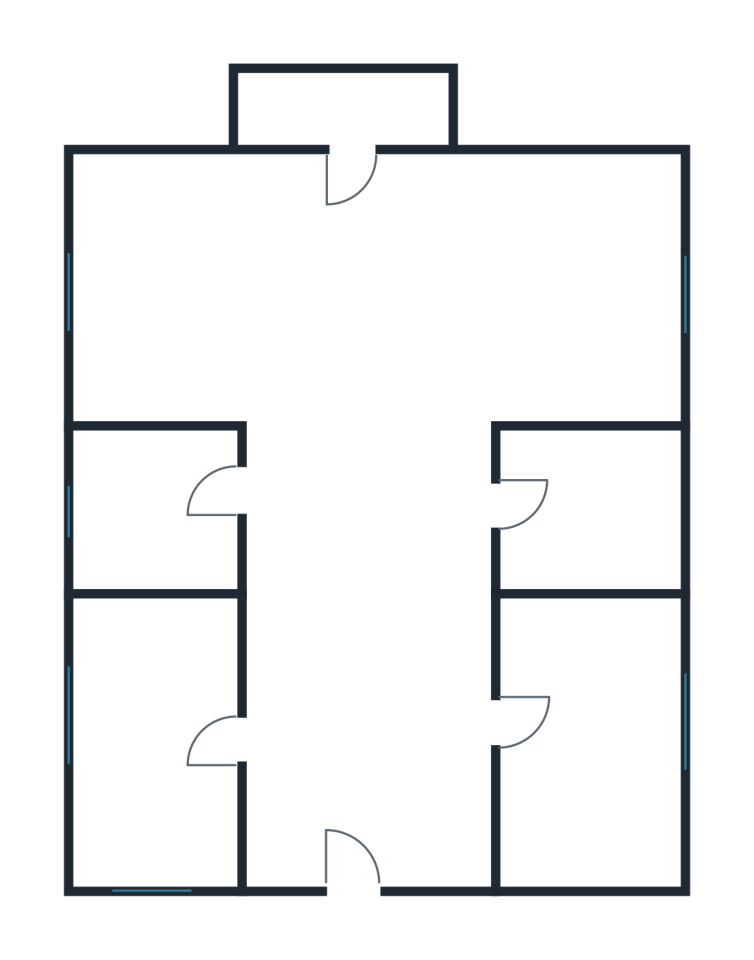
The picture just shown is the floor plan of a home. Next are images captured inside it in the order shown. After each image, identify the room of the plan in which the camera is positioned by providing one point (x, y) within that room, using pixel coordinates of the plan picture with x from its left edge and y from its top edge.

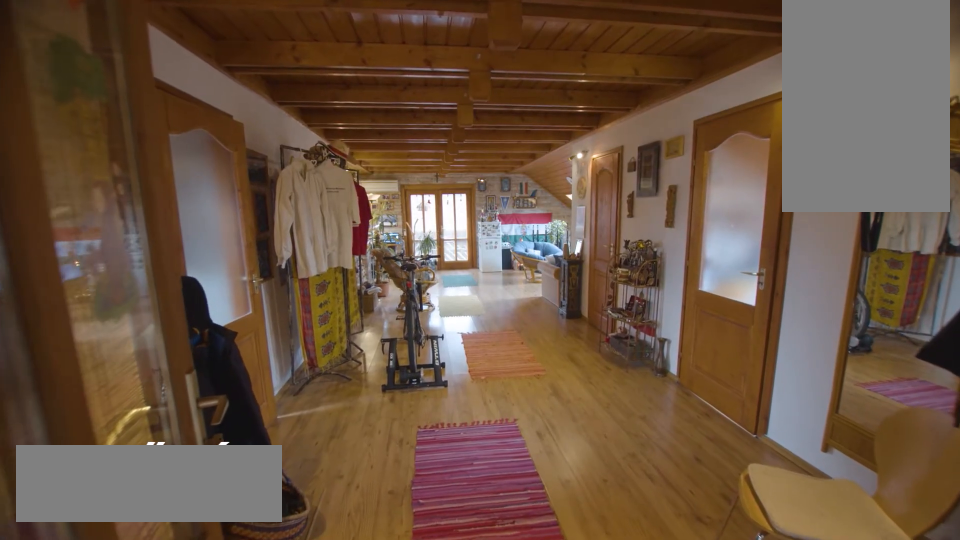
(367, 794)
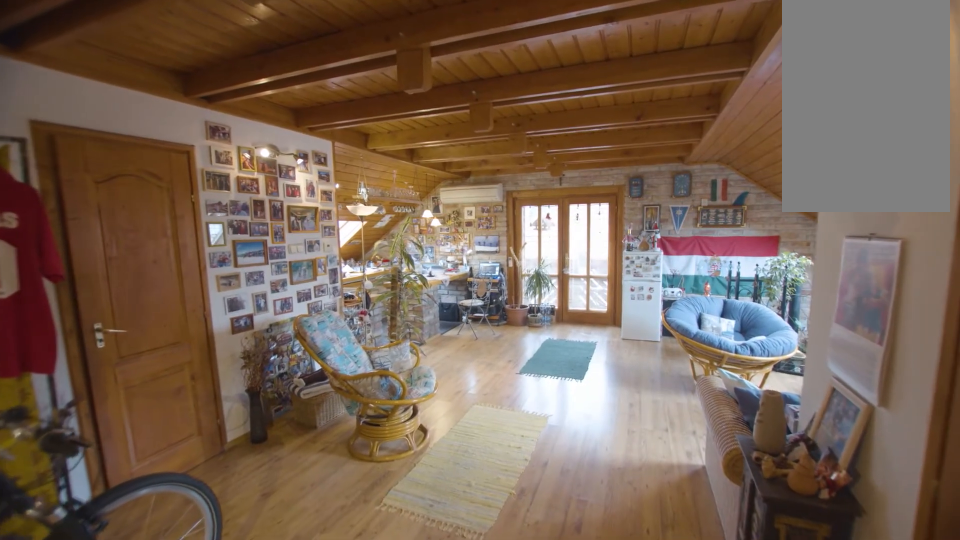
(366, 796)
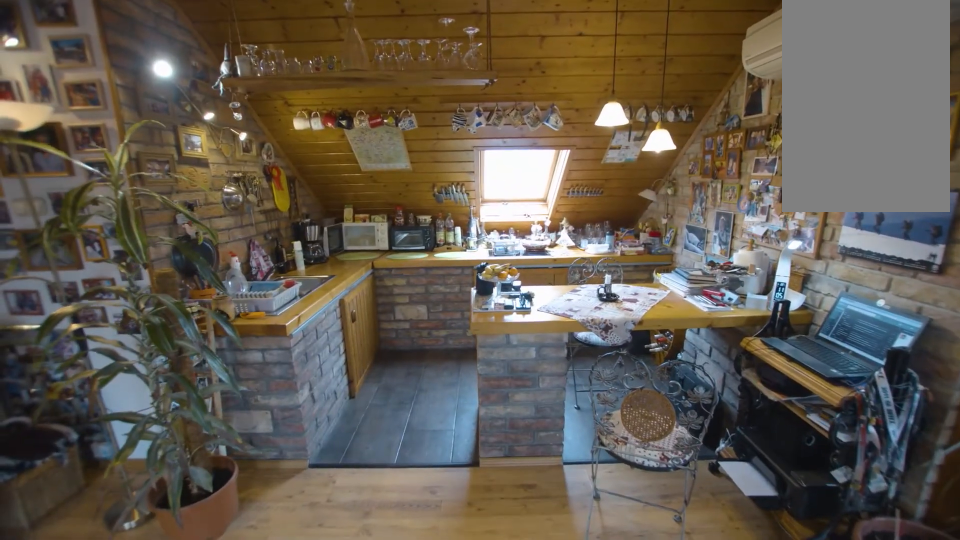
(169, 284)
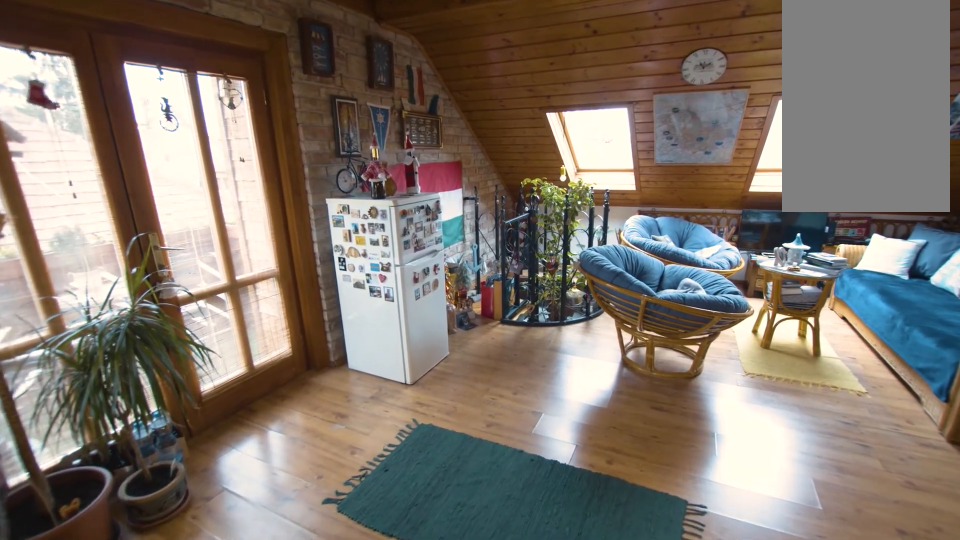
(579, 283)
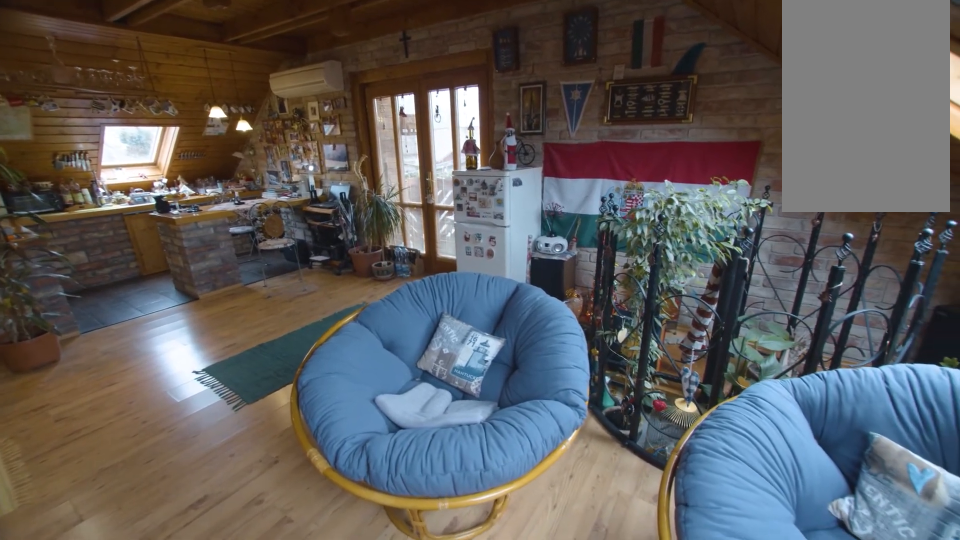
(579, 285)
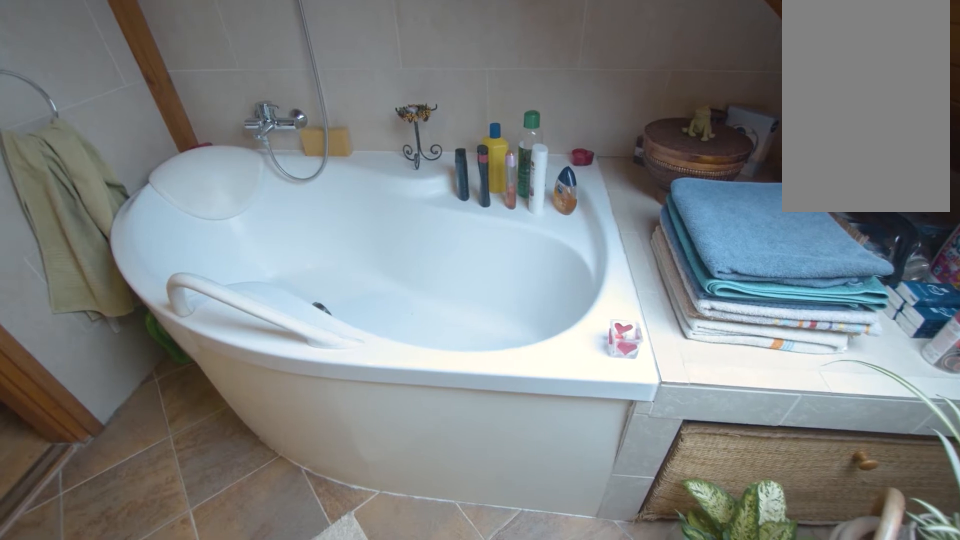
(156, 511)
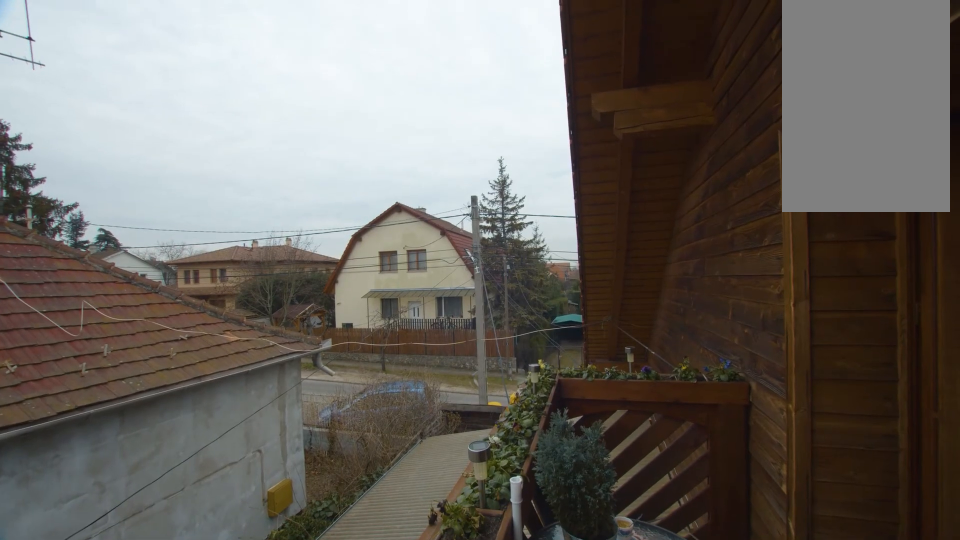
(347, 101)
